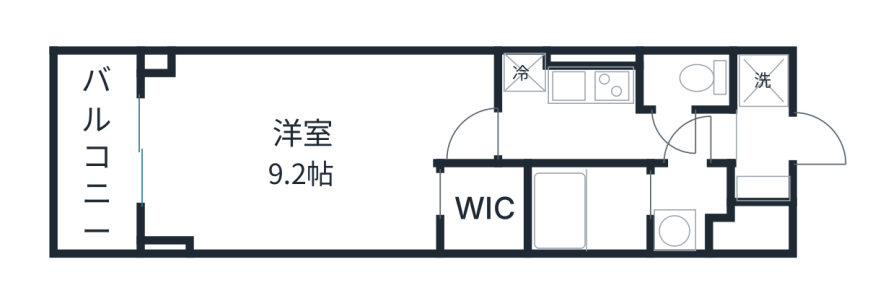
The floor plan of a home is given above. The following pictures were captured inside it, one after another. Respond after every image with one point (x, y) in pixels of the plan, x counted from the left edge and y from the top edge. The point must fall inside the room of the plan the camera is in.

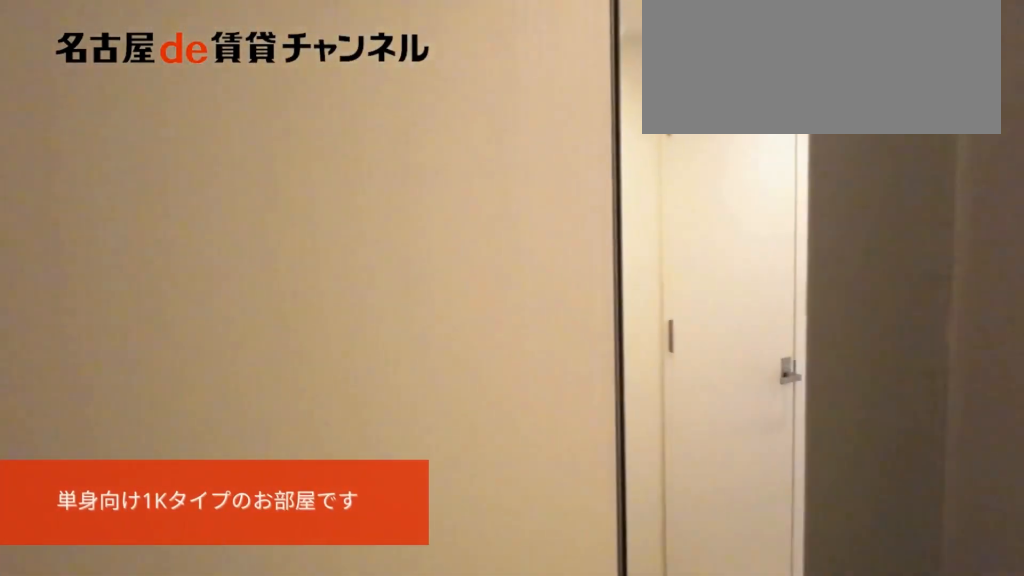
(762, 144)
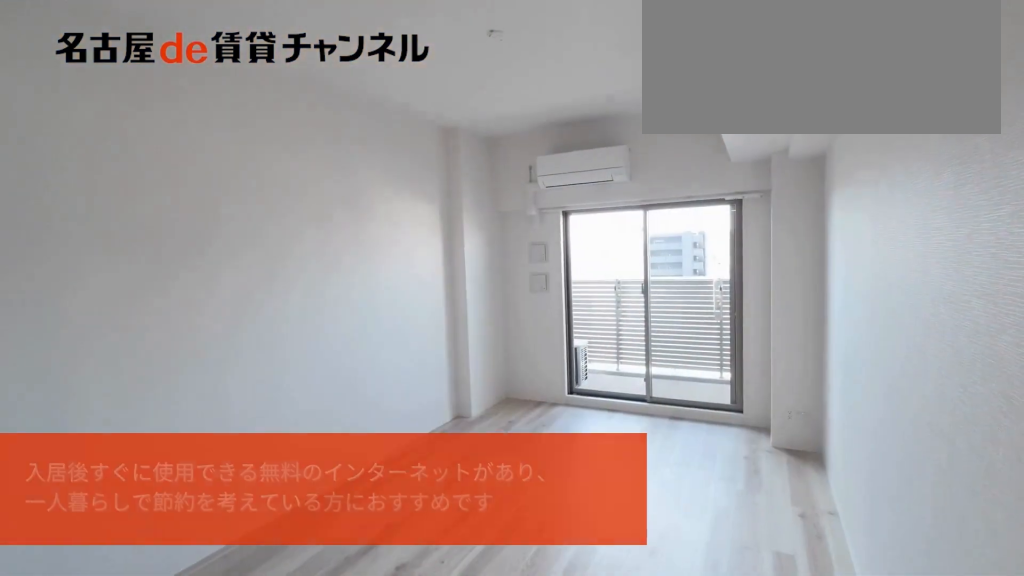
(309, 147)
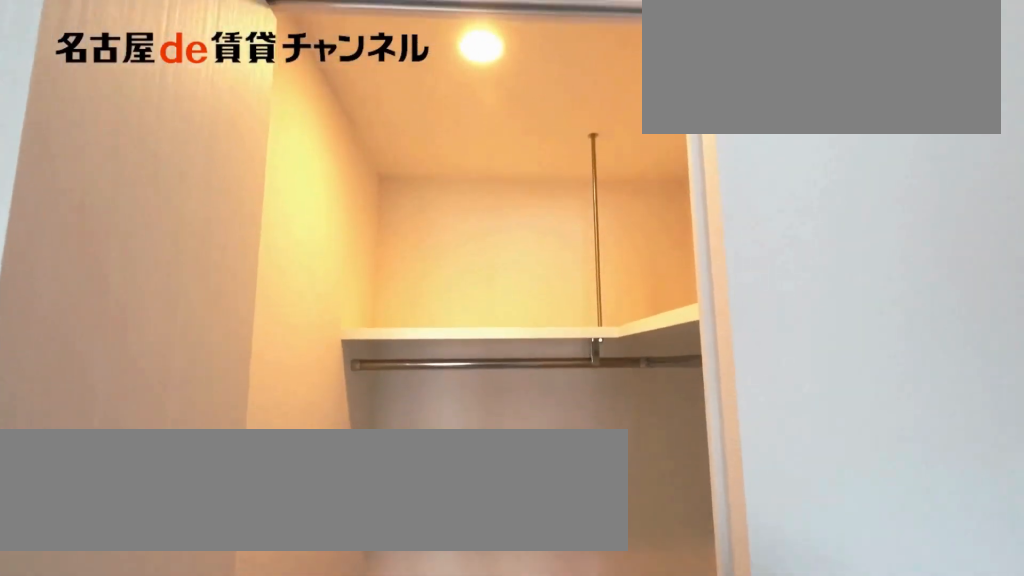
(484, 210)
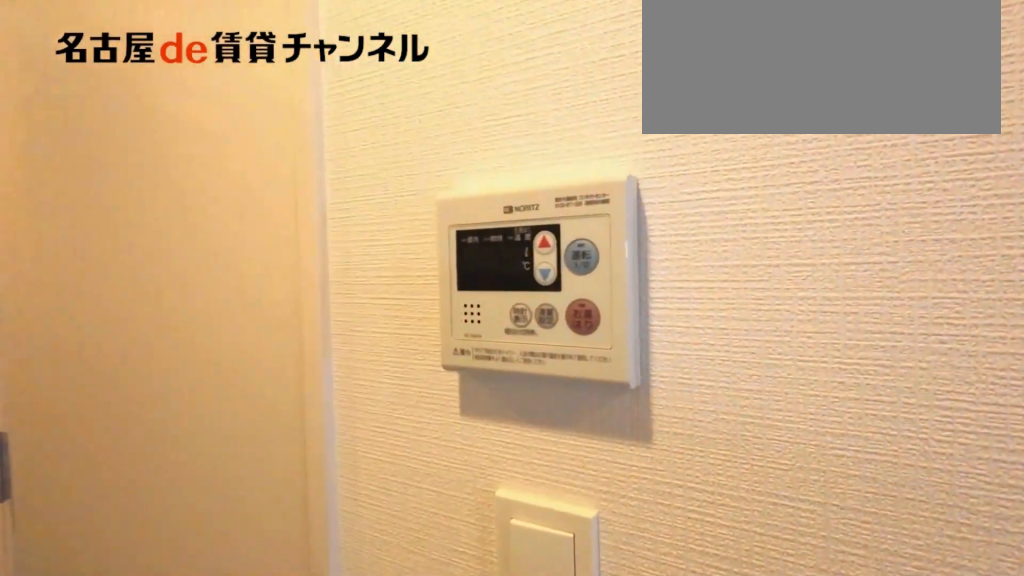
(611, 133)
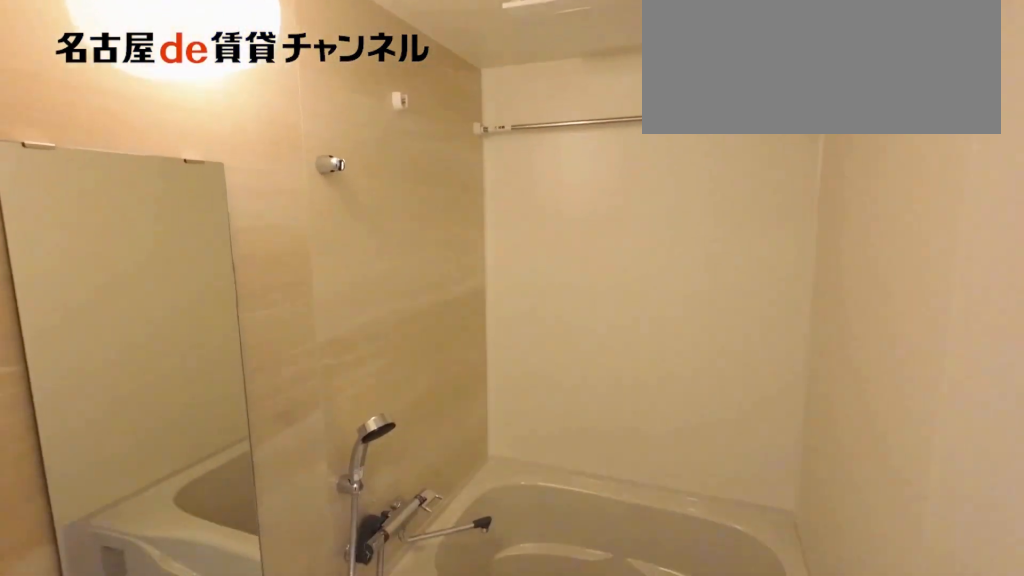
(589, 210)
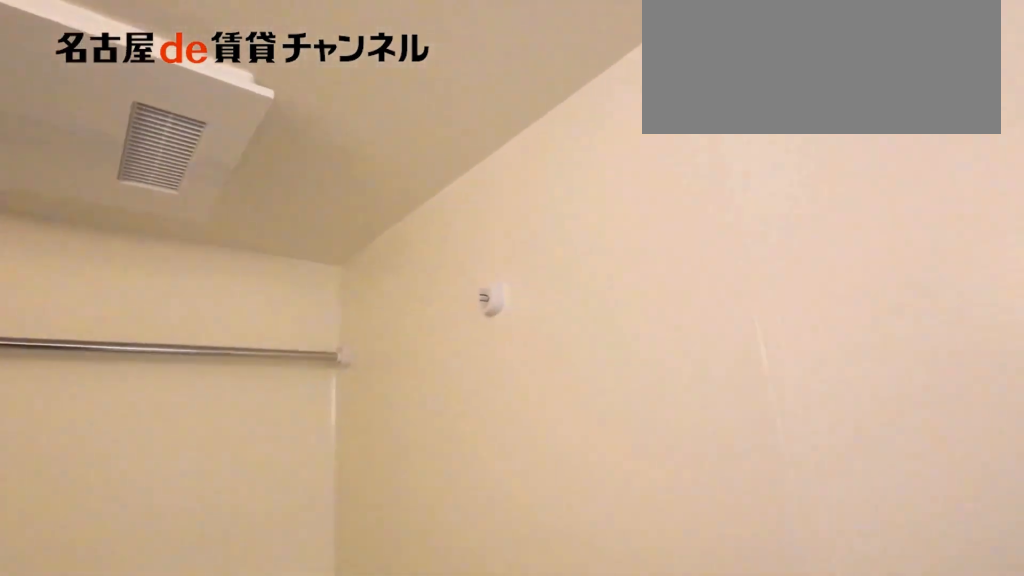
(589, 210)
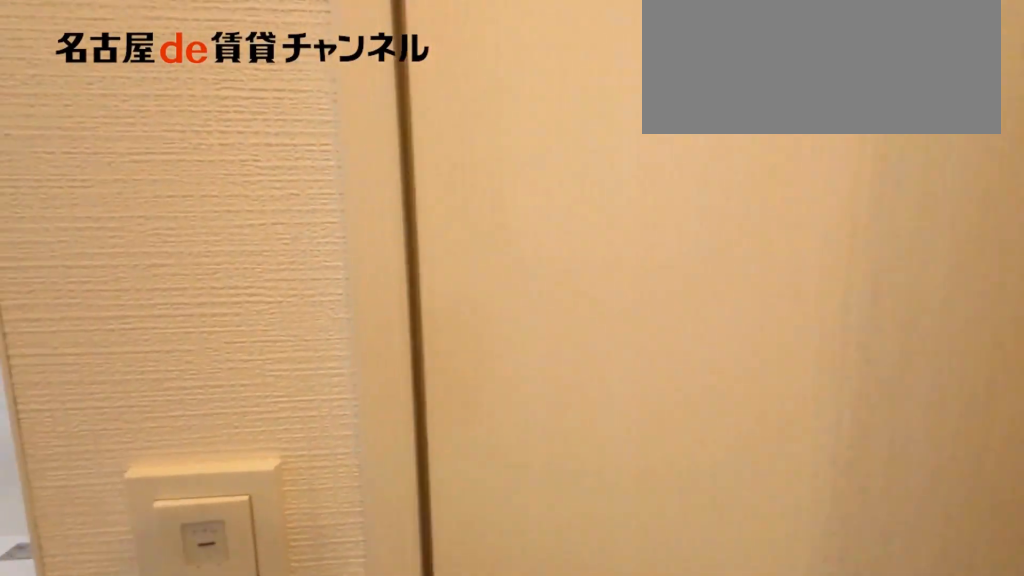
(611, 133)
